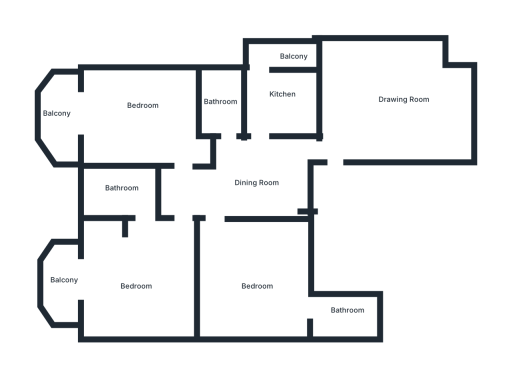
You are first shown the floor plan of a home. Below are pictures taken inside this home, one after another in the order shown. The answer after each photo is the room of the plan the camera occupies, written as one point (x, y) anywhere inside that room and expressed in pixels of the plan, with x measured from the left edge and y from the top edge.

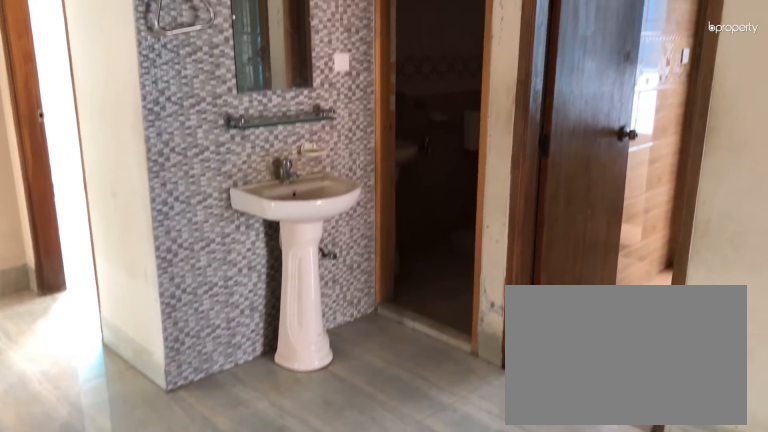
(250, 189)
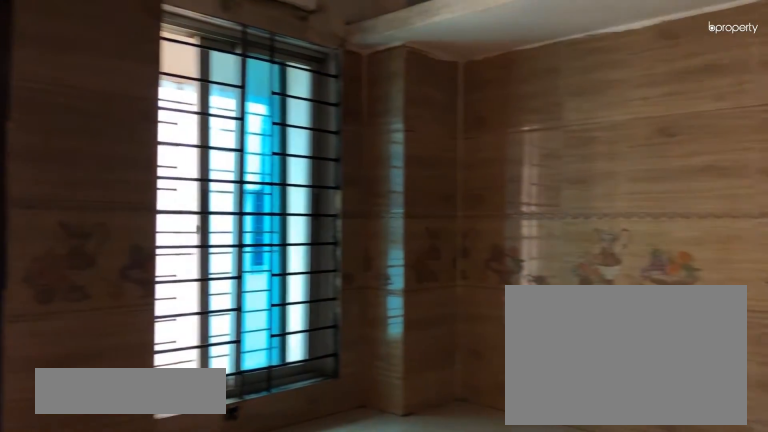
(275, 97)
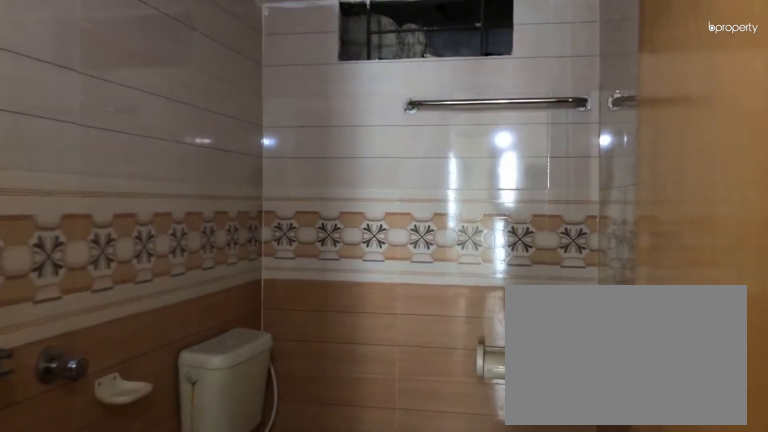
(219, 101)
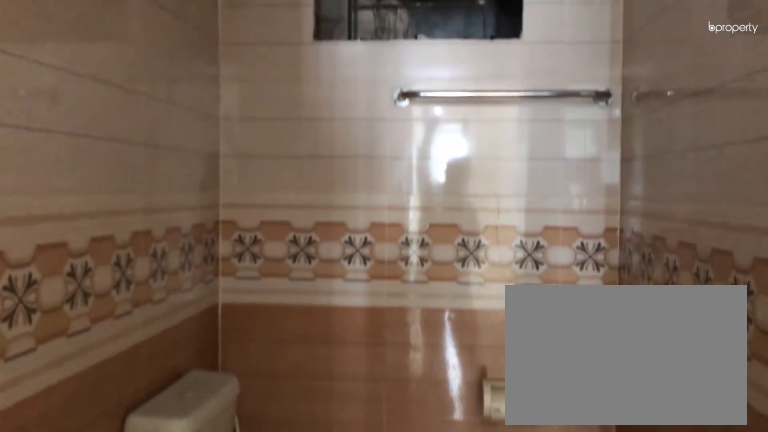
(219, 101)
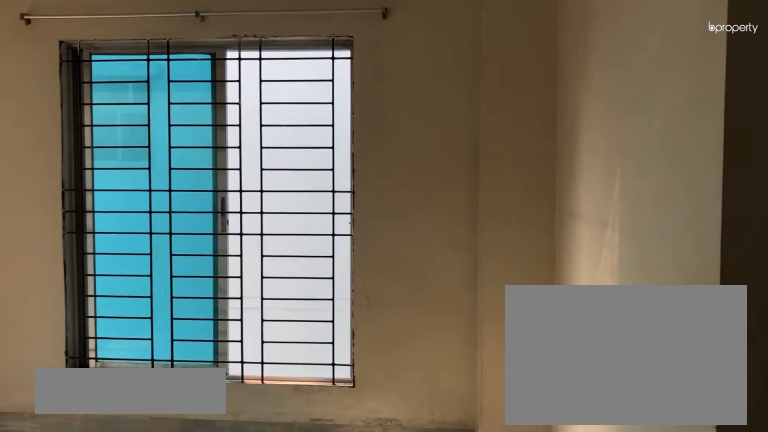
(139, 110)
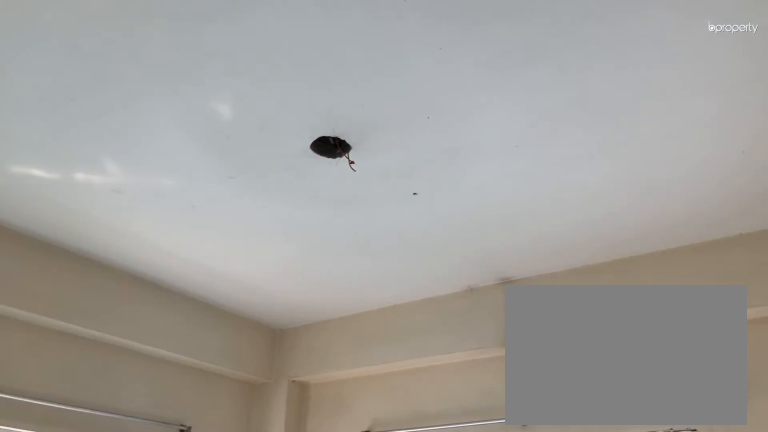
(139, 110)
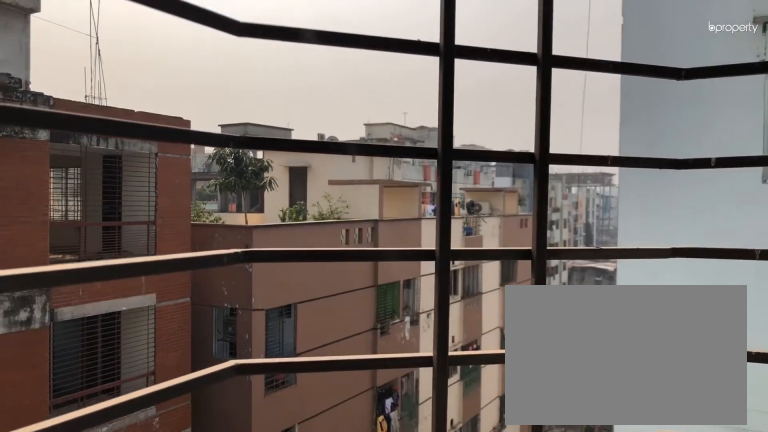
(54, 119)
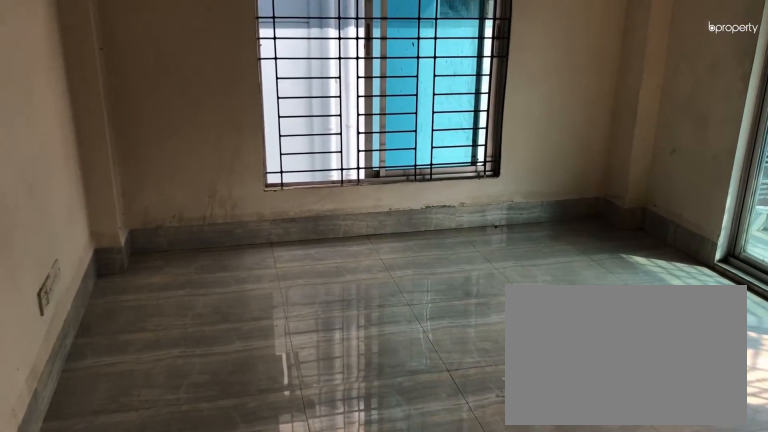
(142, 292)
